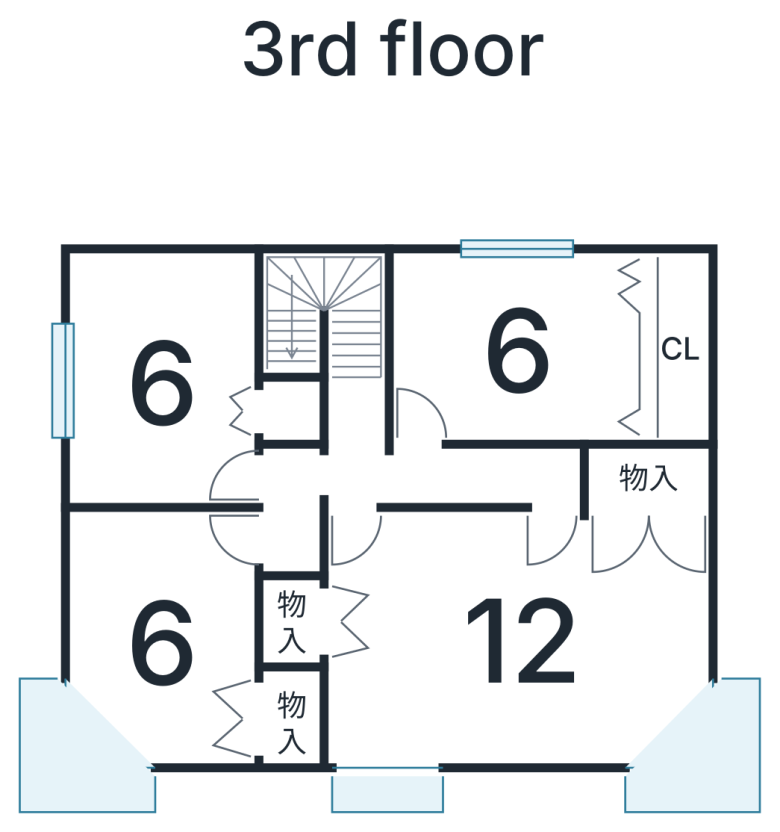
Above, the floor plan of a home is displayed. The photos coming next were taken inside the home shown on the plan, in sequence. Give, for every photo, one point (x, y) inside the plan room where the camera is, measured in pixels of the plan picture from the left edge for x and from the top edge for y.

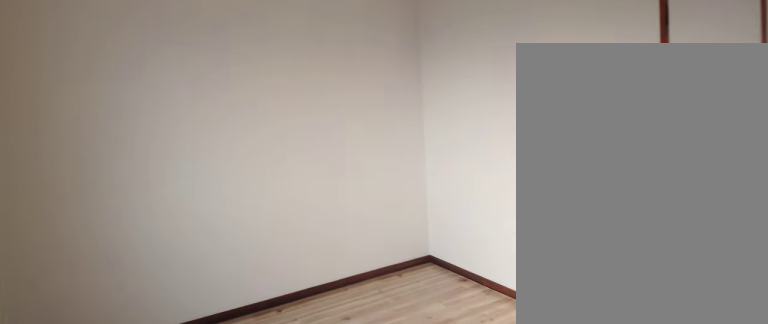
(172, 392)
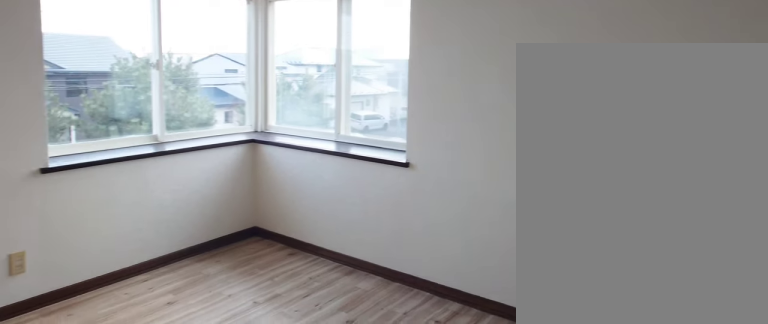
(171, 645)
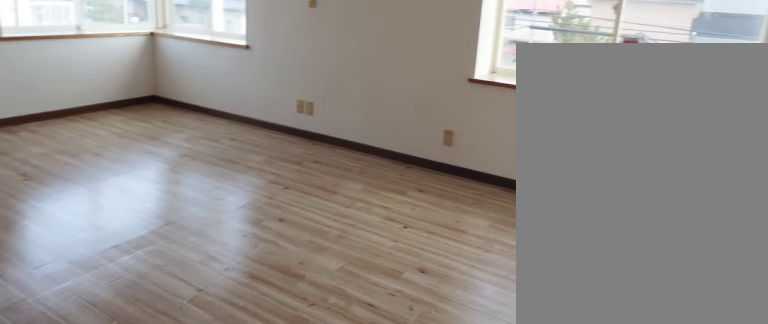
(515, 648)
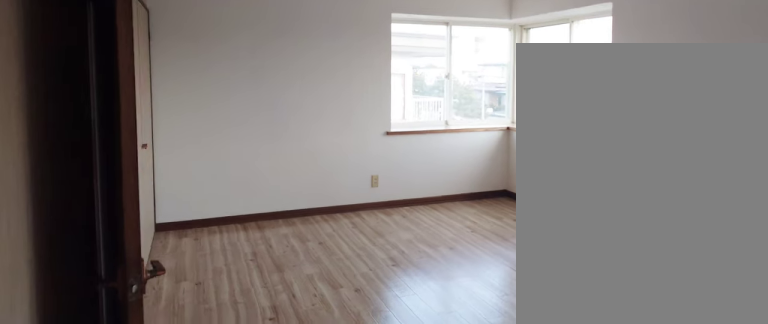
(515, 648)
